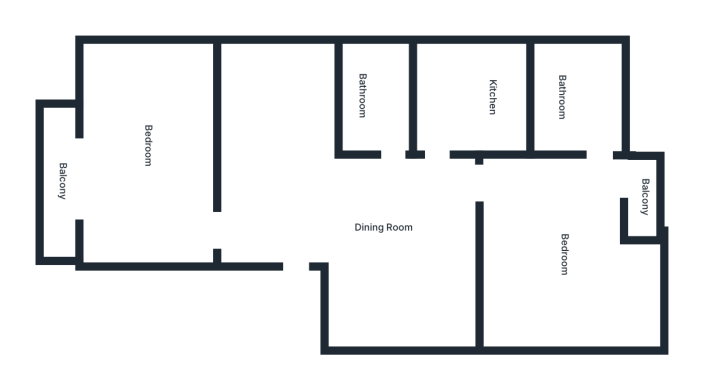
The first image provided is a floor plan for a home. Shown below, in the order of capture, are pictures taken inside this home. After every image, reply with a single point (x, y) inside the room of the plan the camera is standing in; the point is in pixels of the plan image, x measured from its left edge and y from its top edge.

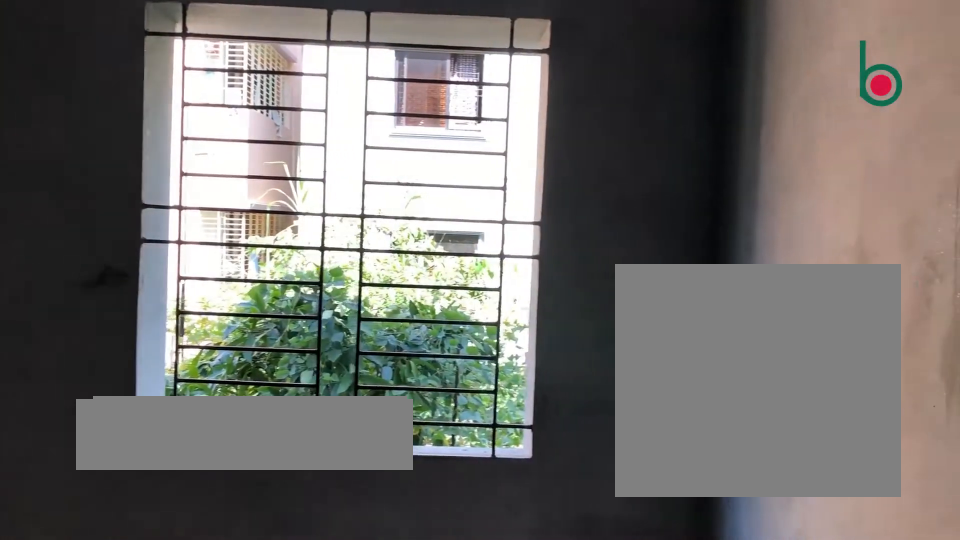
(141, 141)
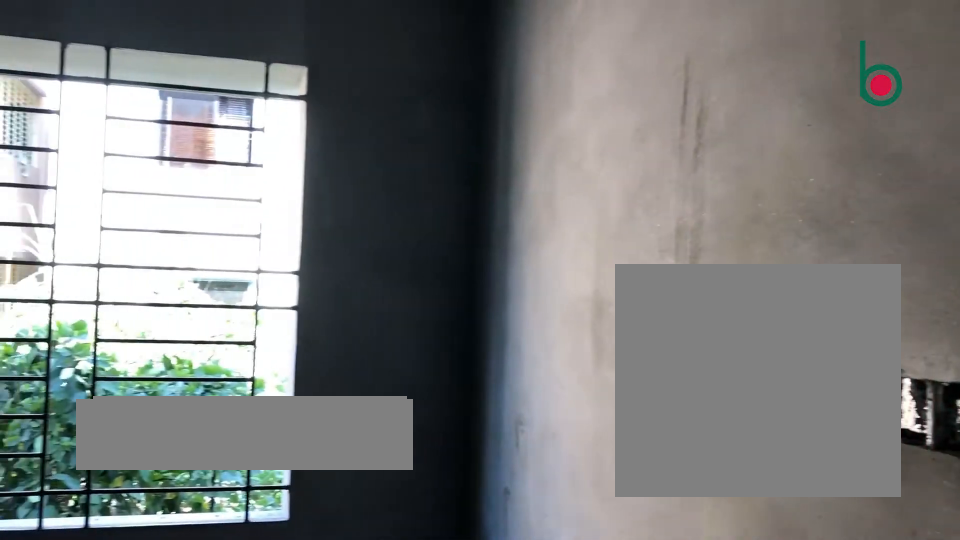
(141, 141)
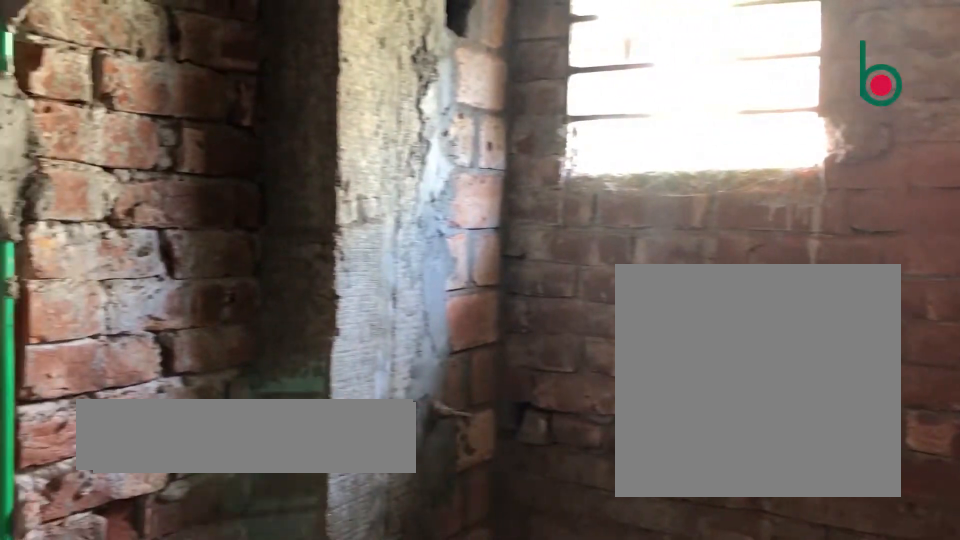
(386, 105)
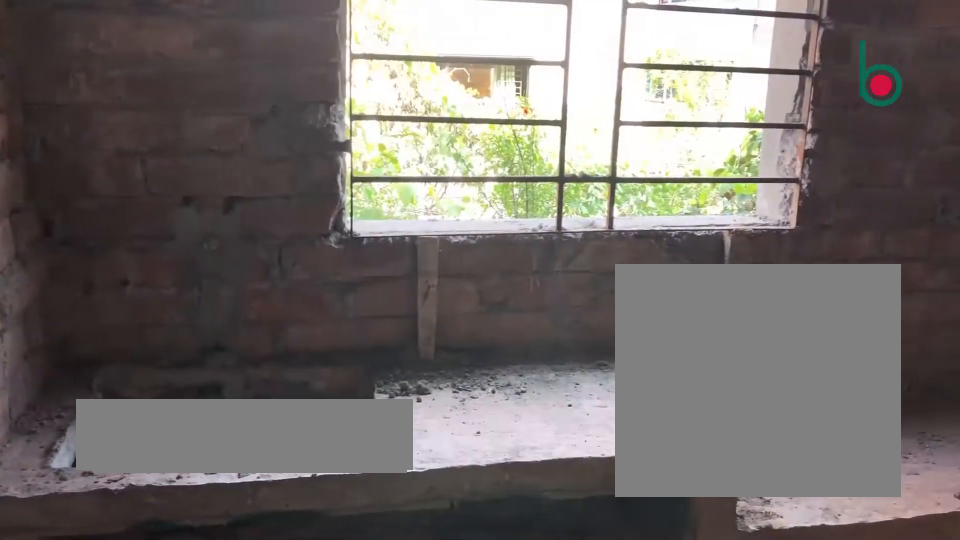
(491, 99)
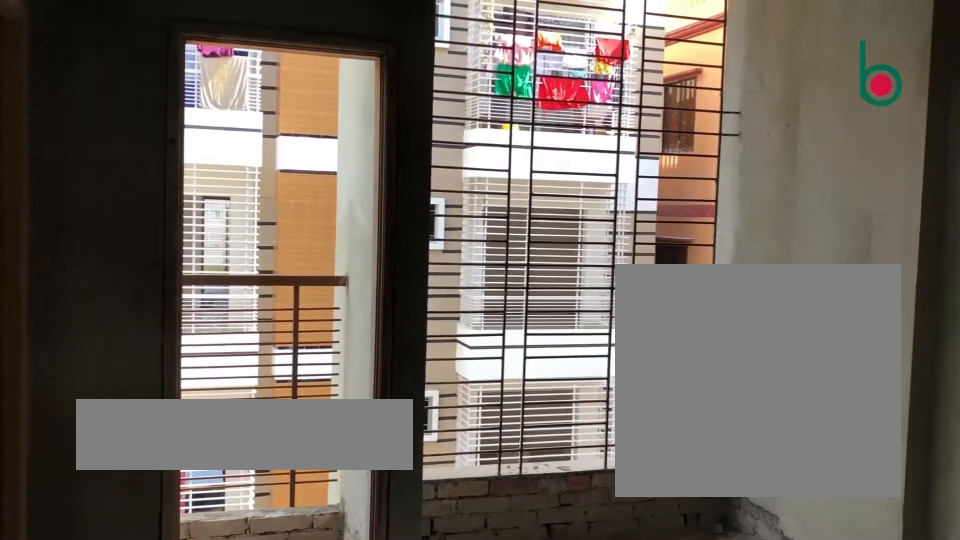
(564, 255)
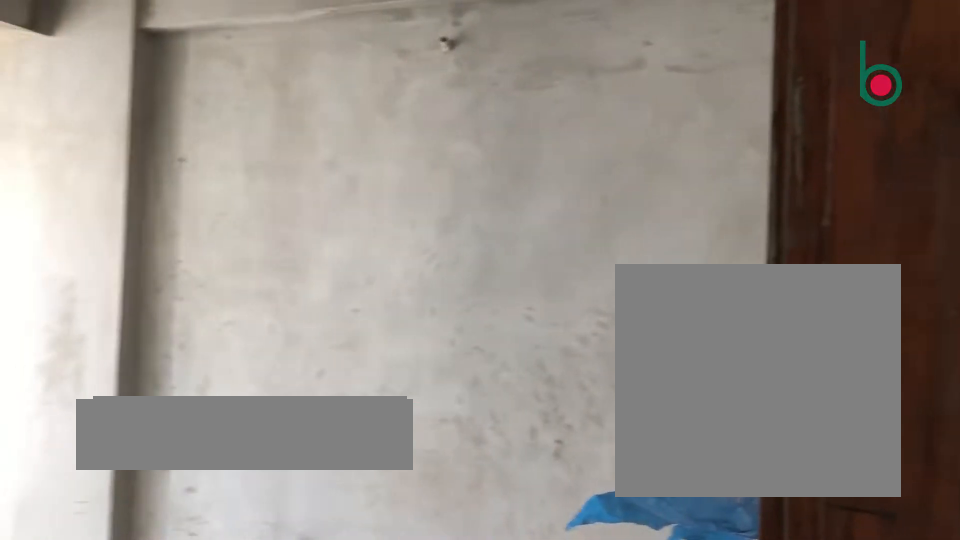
(564, 255)
